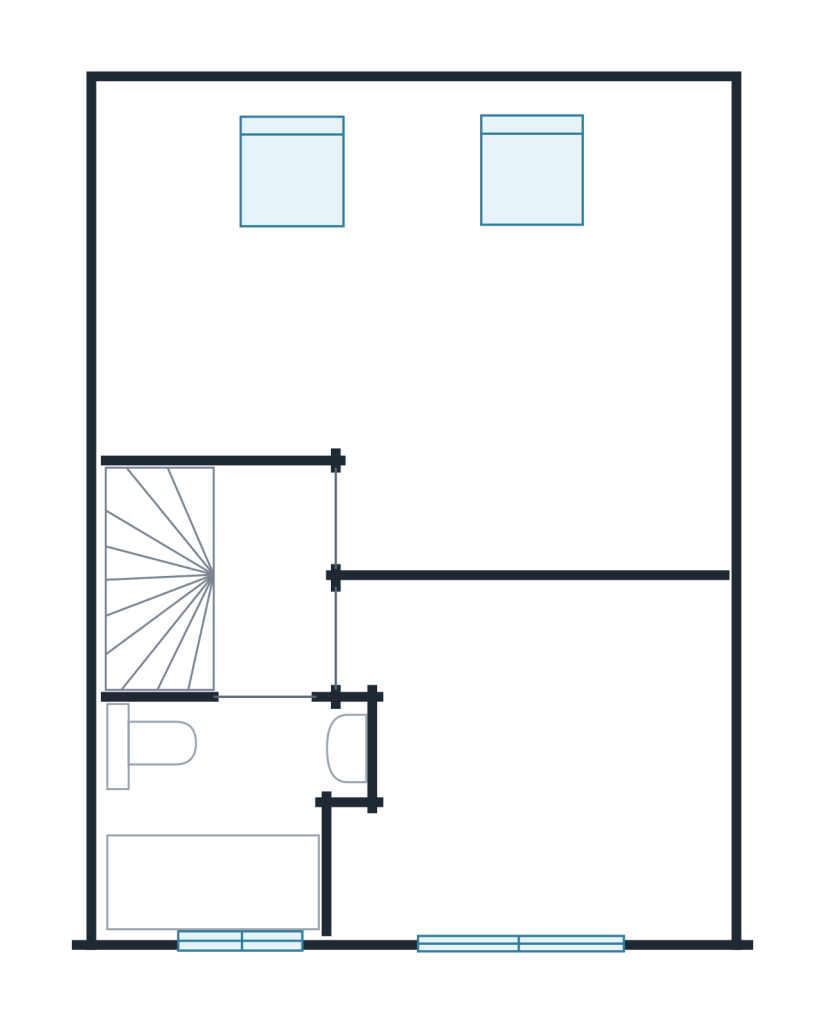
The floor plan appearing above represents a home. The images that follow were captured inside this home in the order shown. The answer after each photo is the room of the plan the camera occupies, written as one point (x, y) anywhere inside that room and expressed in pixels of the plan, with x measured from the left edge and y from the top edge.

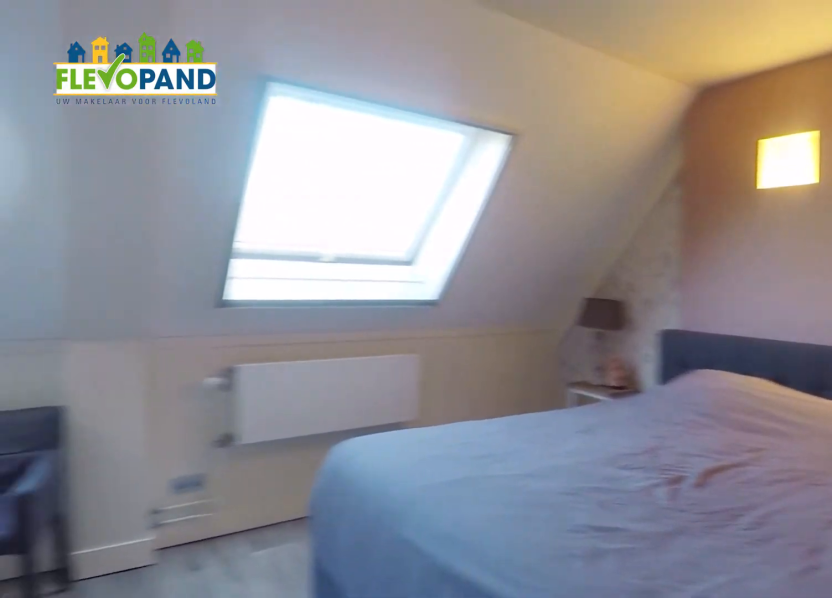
(396, 276)
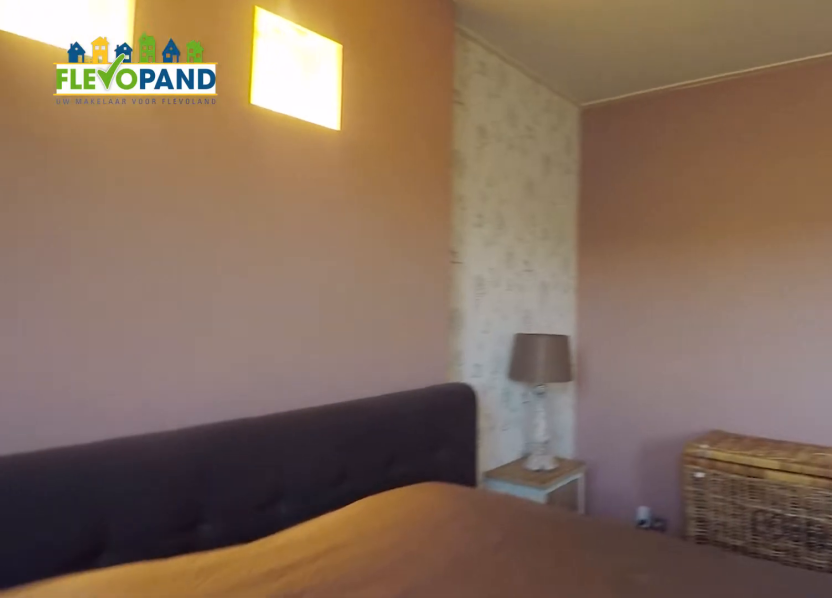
(396, 276)
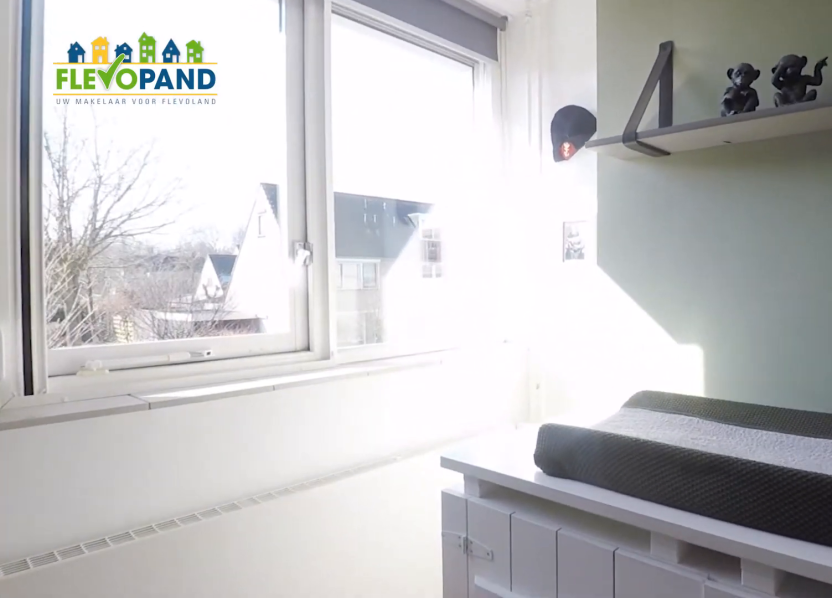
(535, 758)
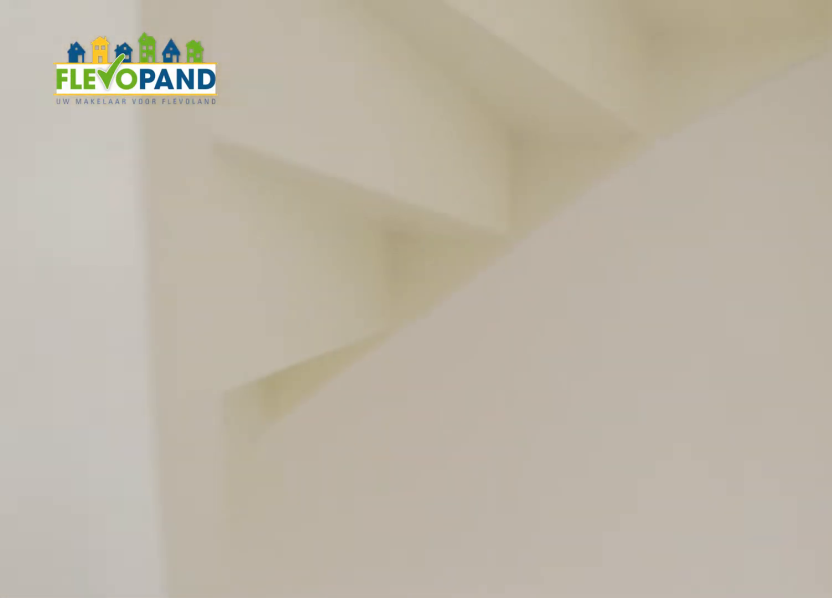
(270, 578)
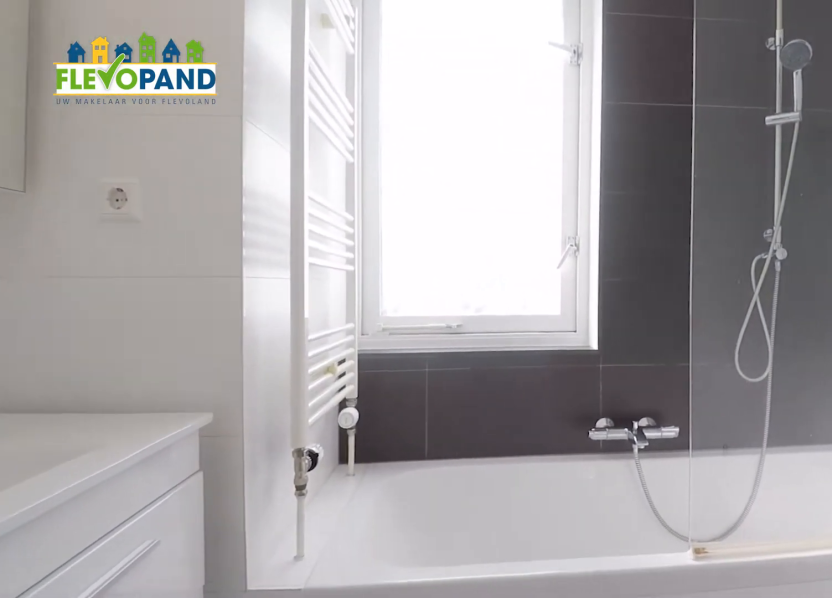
(213, 880)
